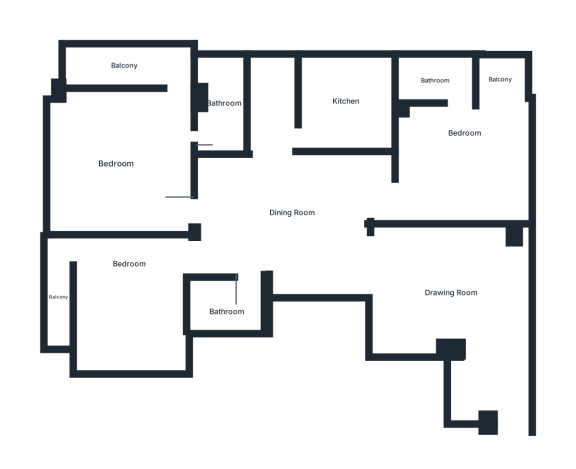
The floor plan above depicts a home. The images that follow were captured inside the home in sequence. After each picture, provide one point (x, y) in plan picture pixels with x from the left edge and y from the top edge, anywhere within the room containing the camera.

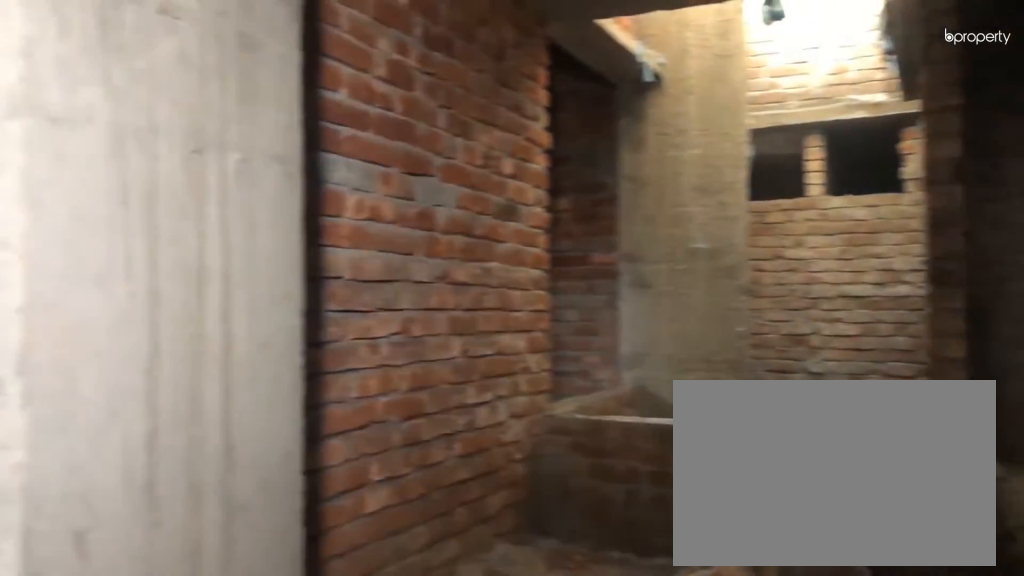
(457, 293)
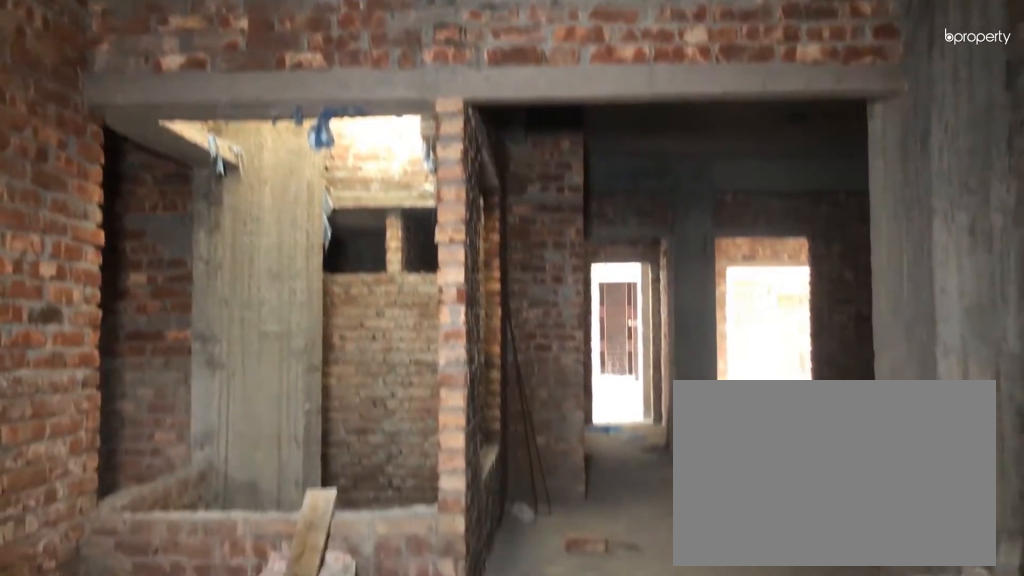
(457, 293)
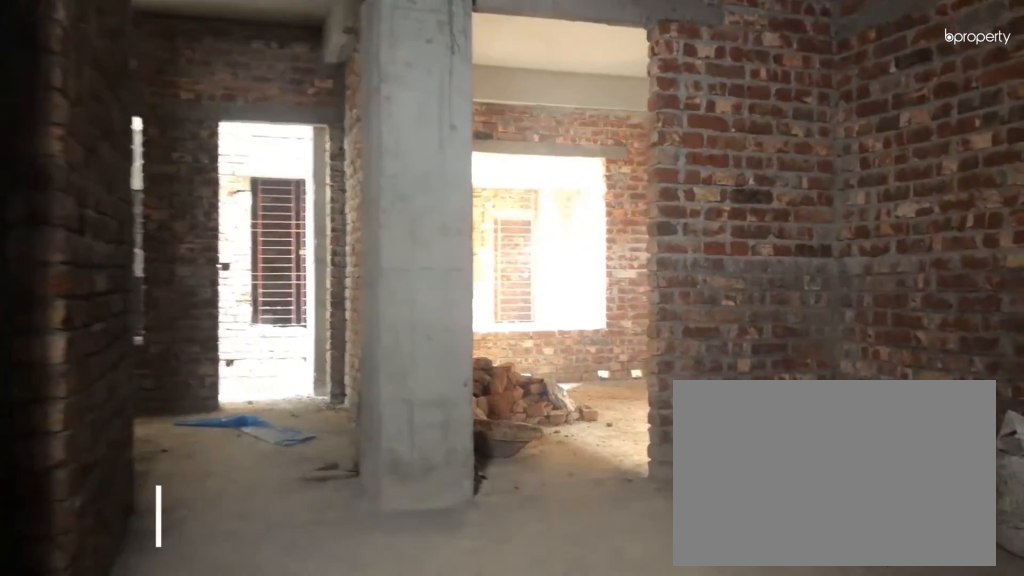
(292, 209)
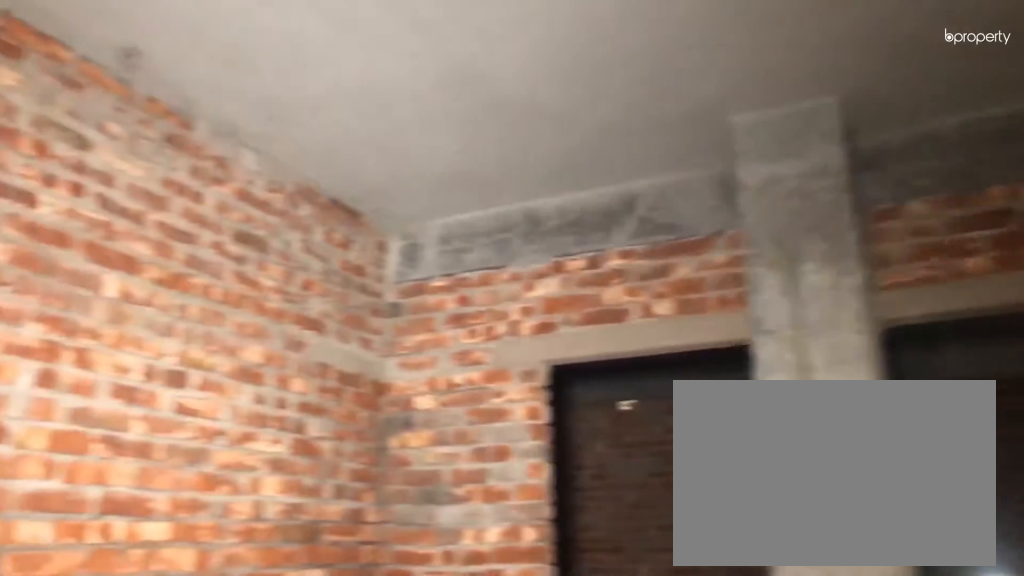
(292, 209)
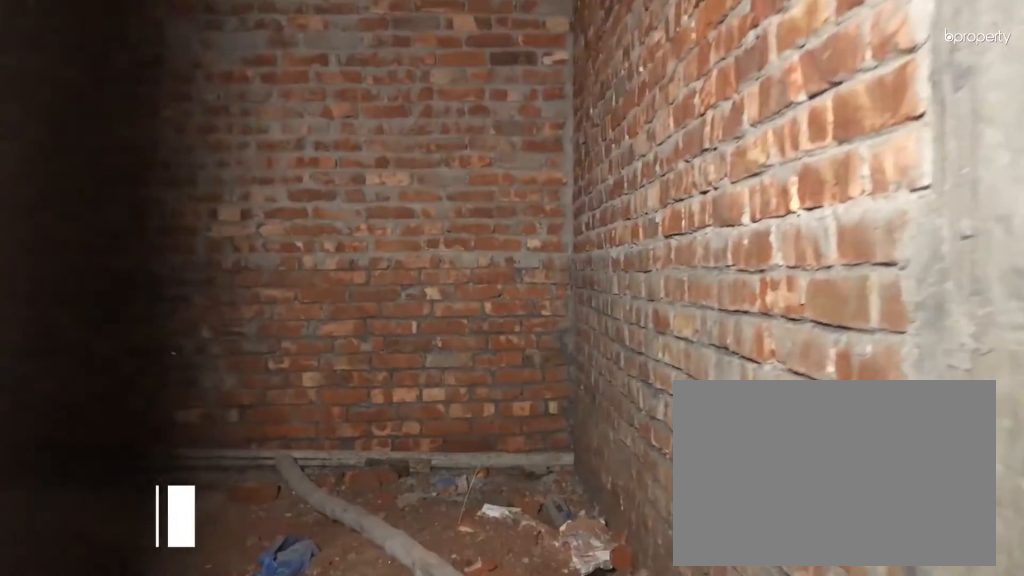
(459, 156)
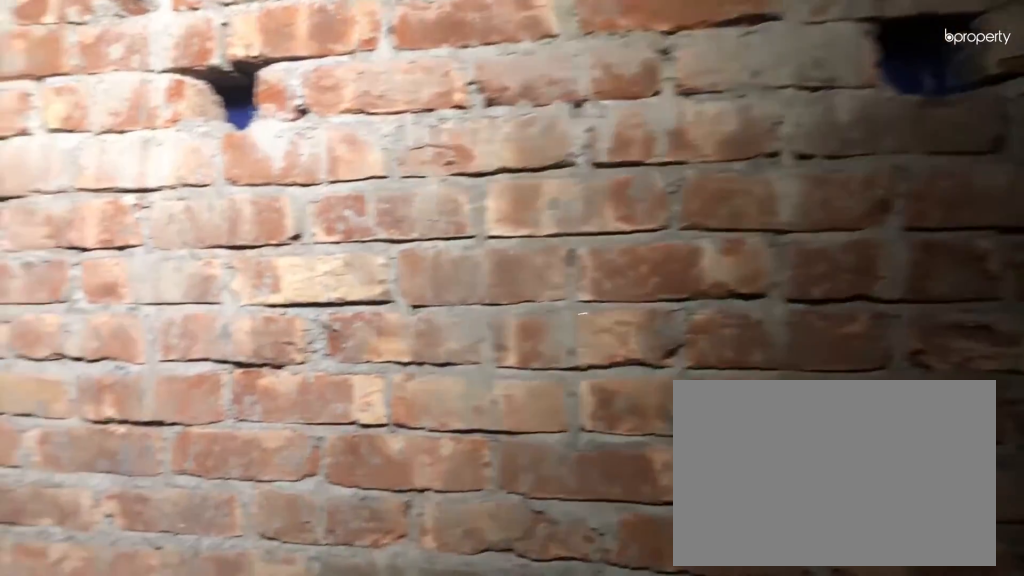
(436, 83)
